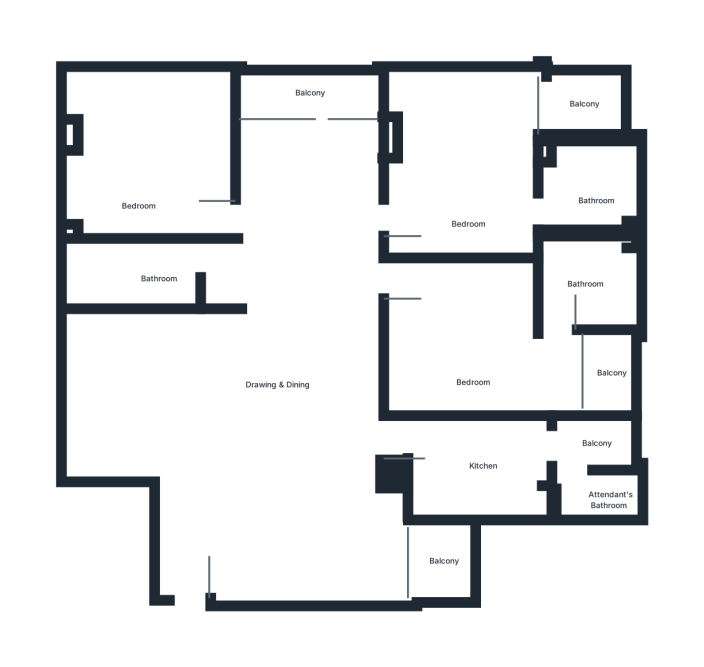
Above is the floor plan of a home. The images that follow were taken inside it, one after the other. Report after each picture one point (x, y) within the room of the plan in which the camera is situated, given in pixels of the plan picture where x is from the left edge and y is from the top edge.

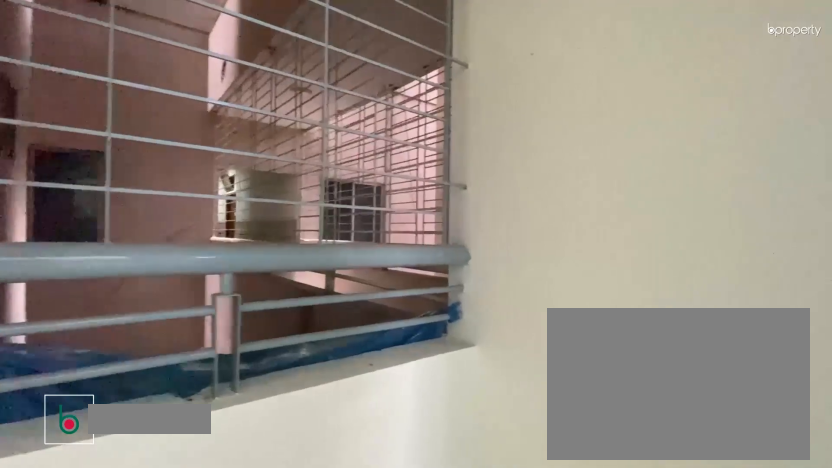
(446, 560)
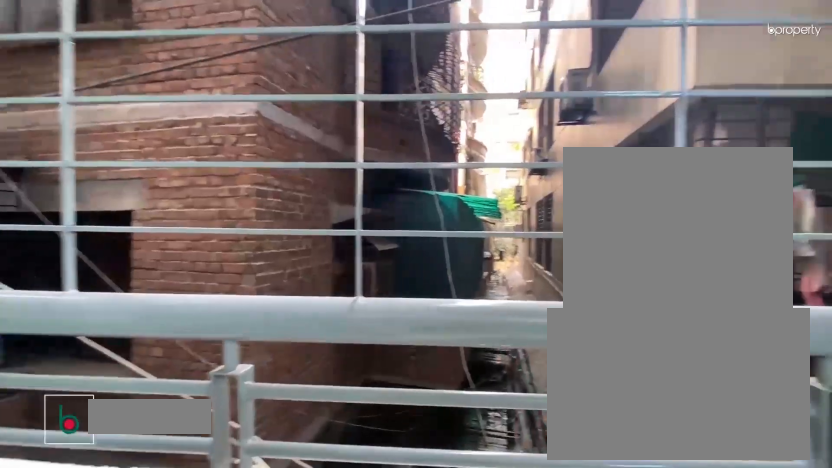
(305, 101)
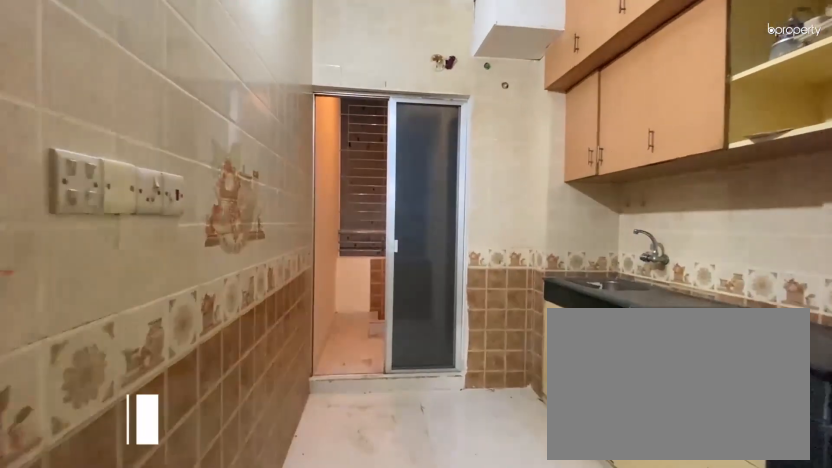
(494, 476)
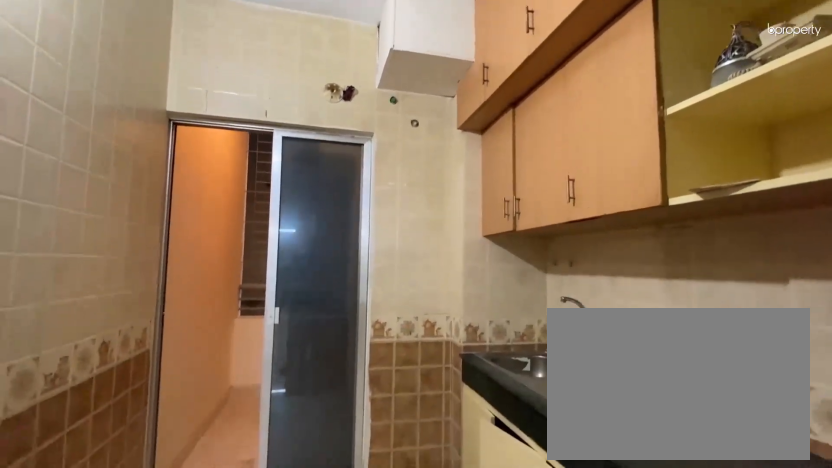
(494, 476)
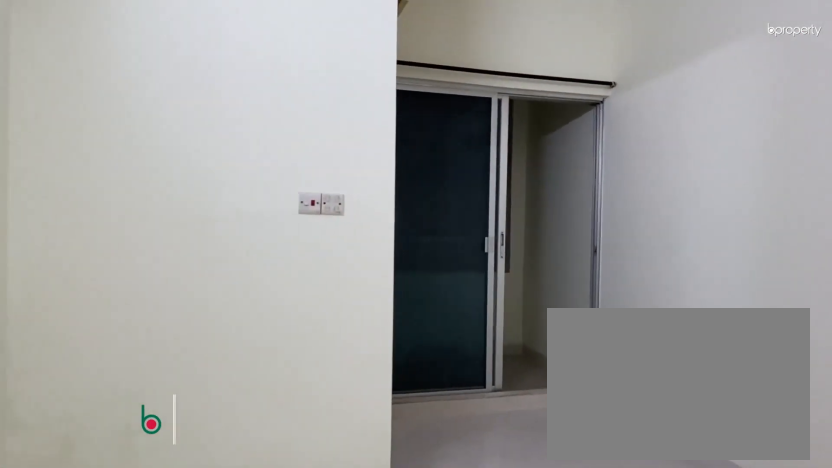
(476, 327)
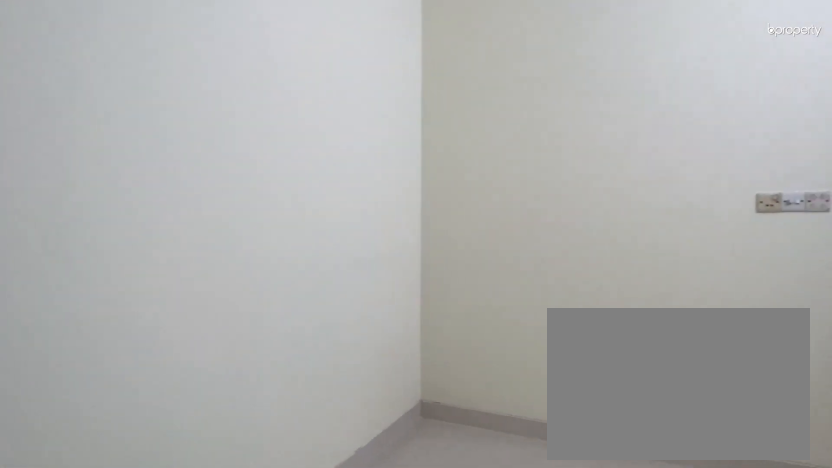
(476, 327)
